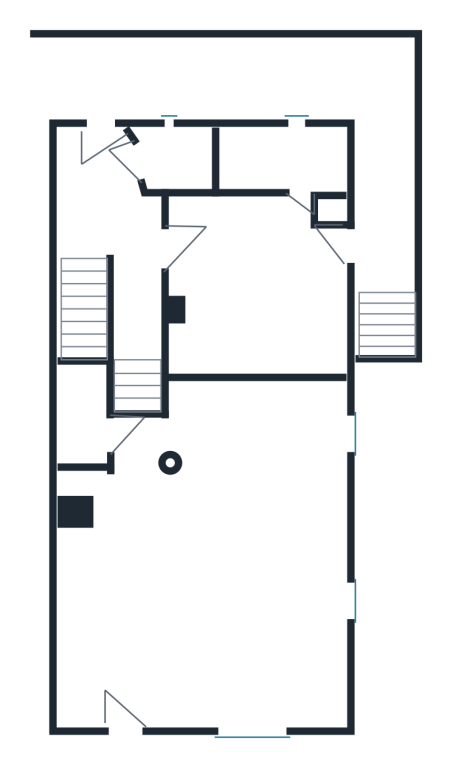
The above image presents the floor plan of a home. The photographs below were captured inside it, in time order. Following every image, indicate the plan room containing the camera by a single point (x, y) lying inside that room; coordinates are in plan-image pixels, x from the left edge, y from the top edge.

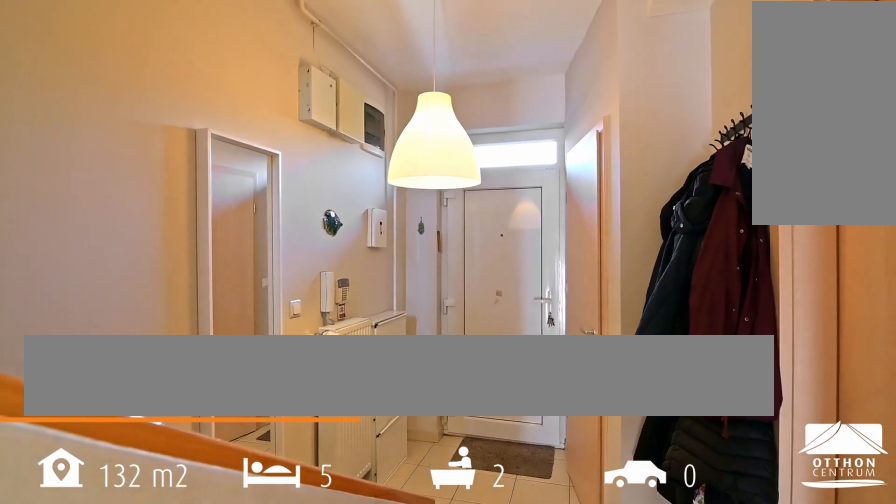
(103, 187)
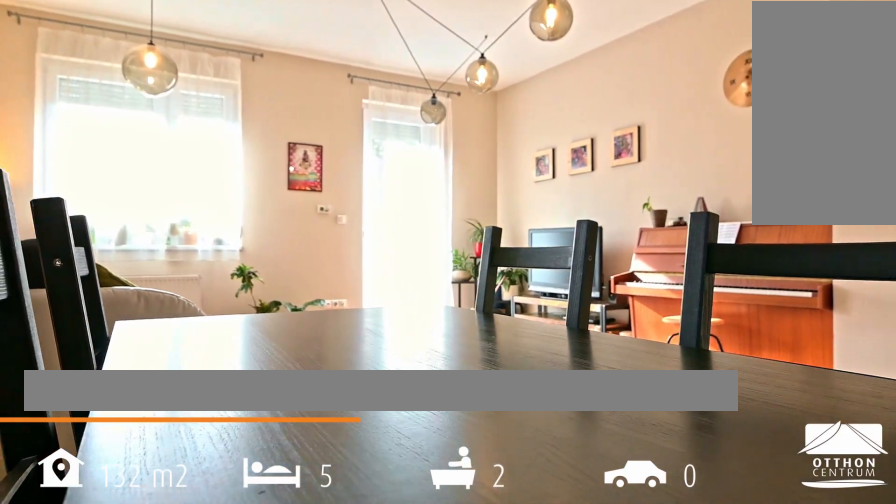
(213, 556)
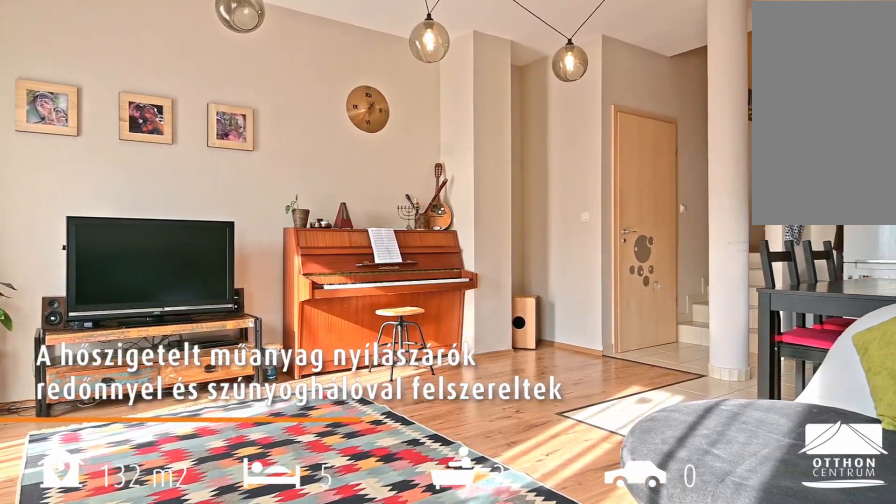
(213, 556)
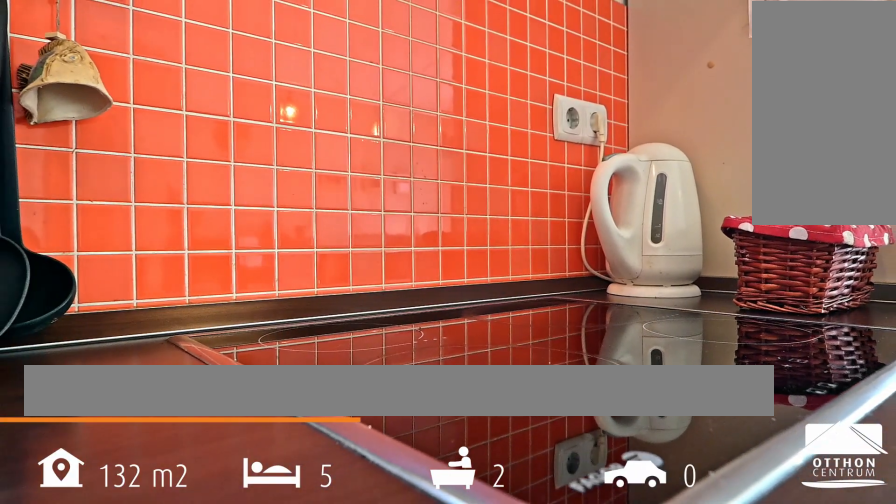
(246, 446)
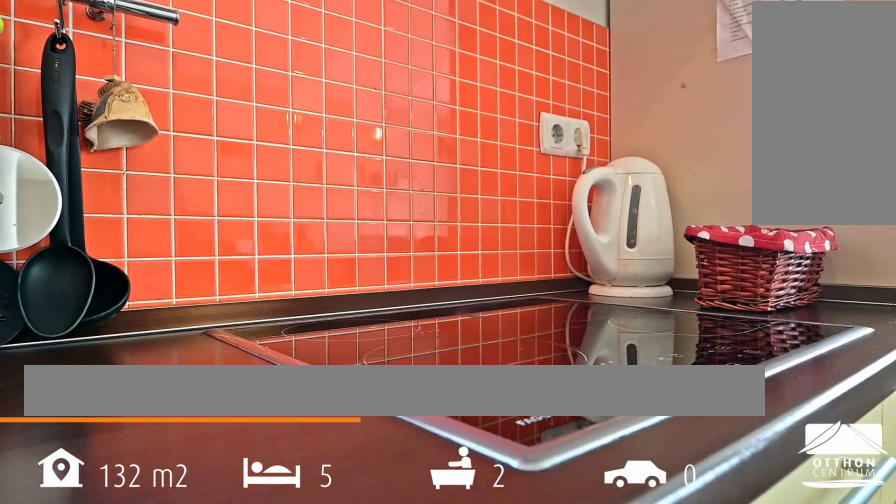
(246, 446)
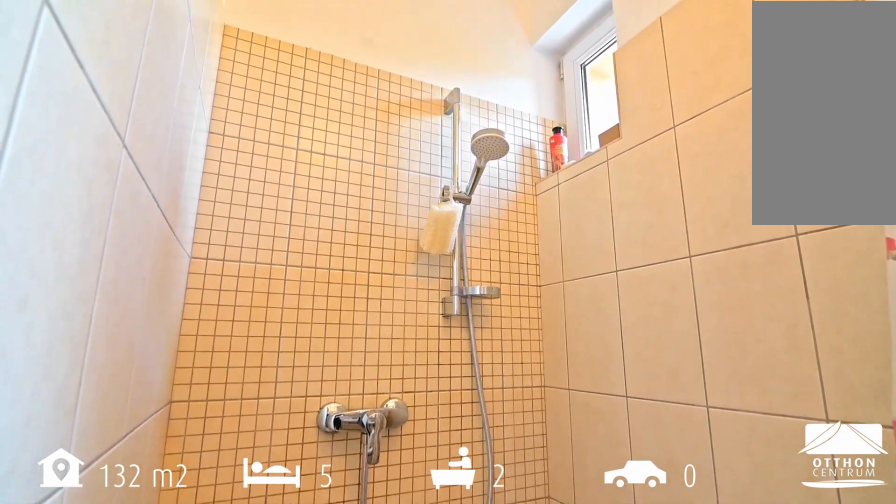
(284, 160)
